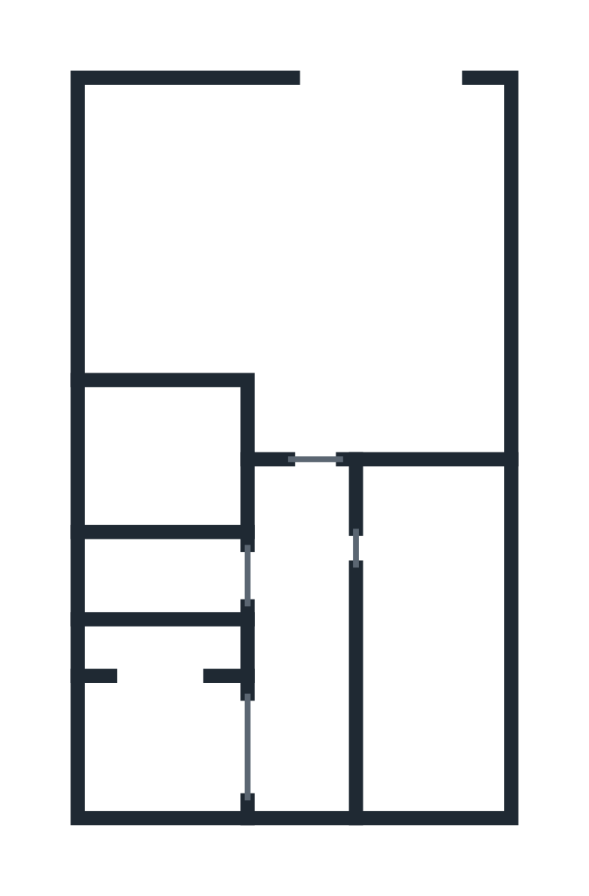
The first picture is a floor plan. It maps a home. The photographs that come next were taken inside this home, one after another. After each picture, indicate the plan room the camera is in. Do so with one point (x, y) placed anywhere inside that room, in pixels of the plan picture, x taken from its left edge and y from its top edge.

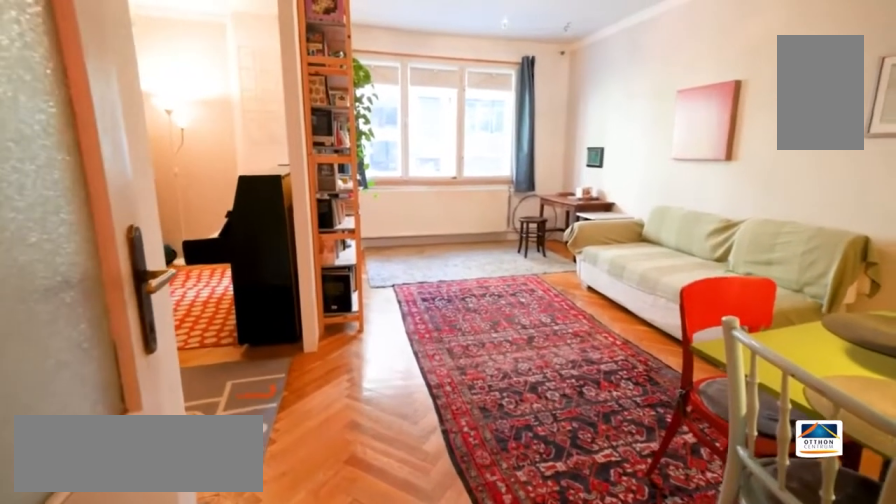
(289, 217)
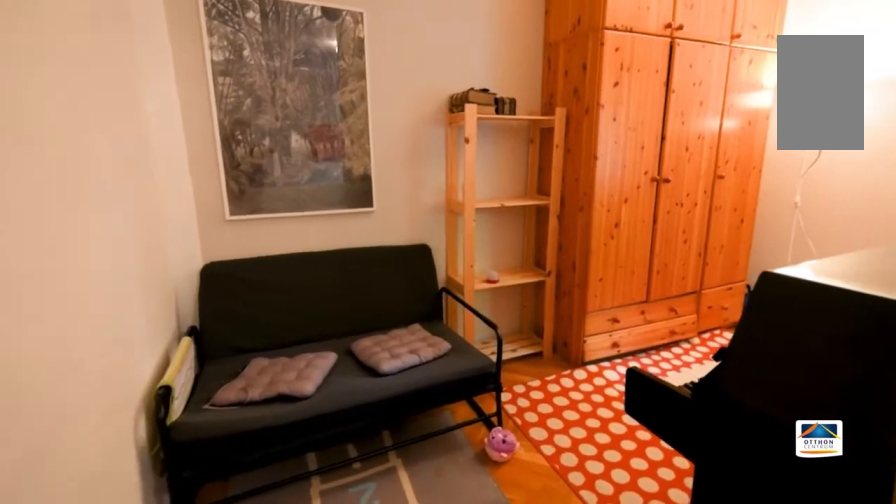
(291, 220)
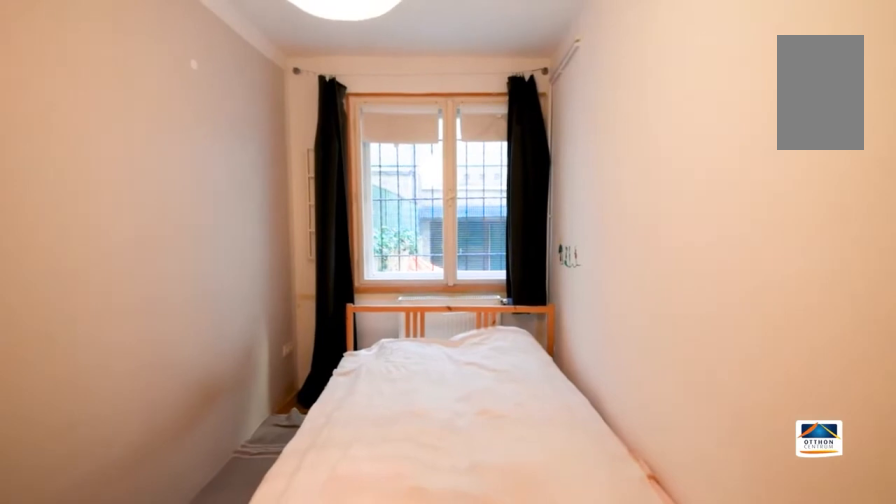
(433, 636)
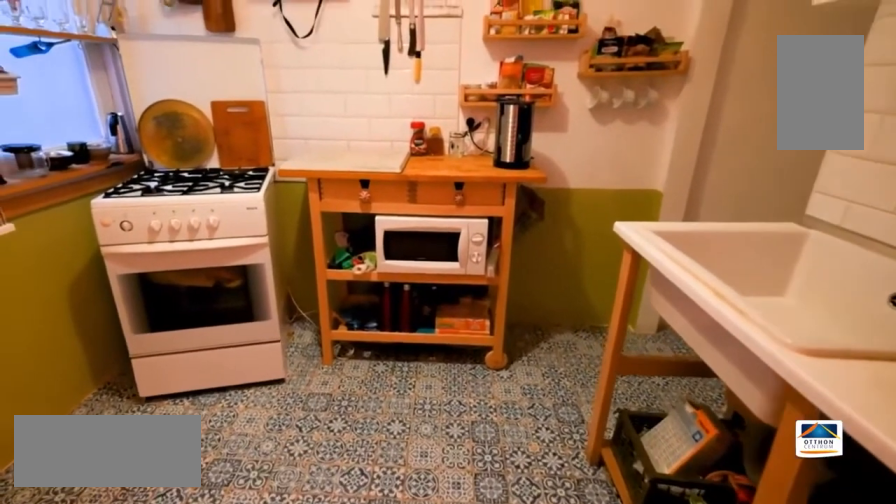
(172, 754)
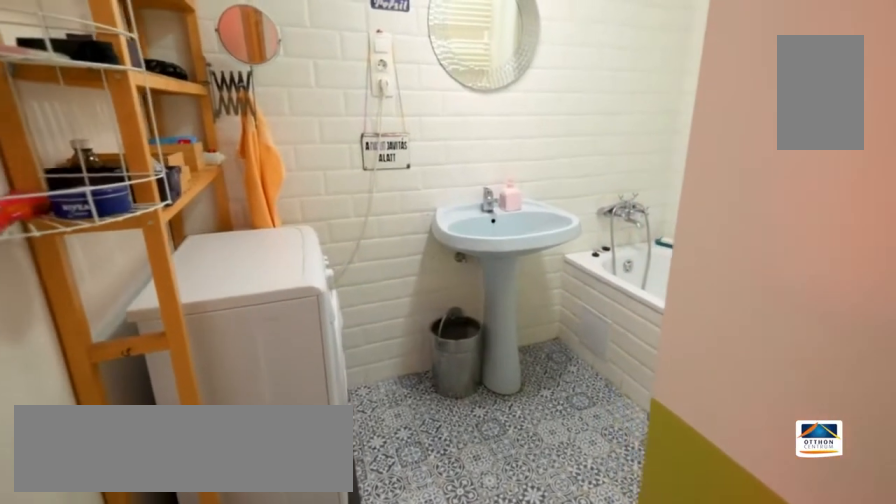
(165, 464)
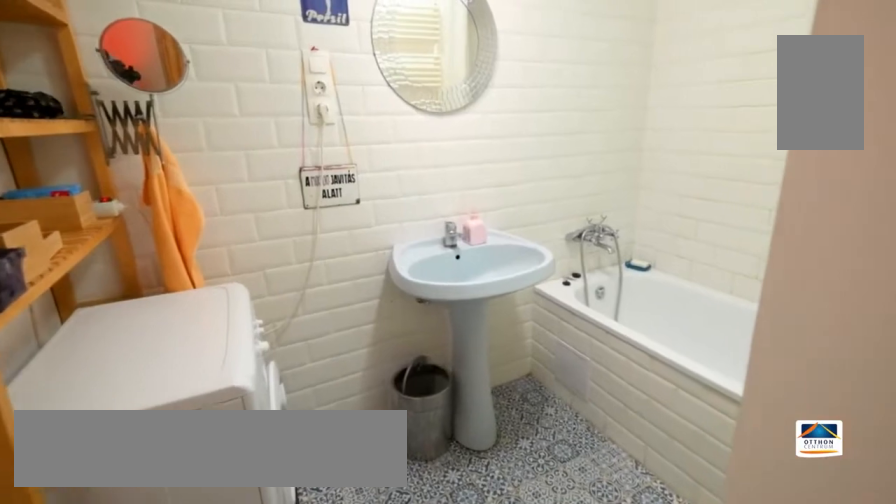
(152, 472)
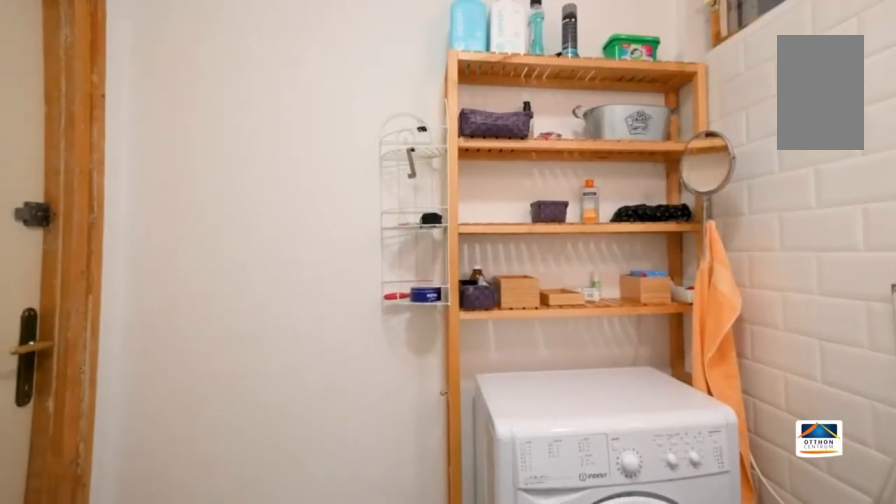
(155, 469)
